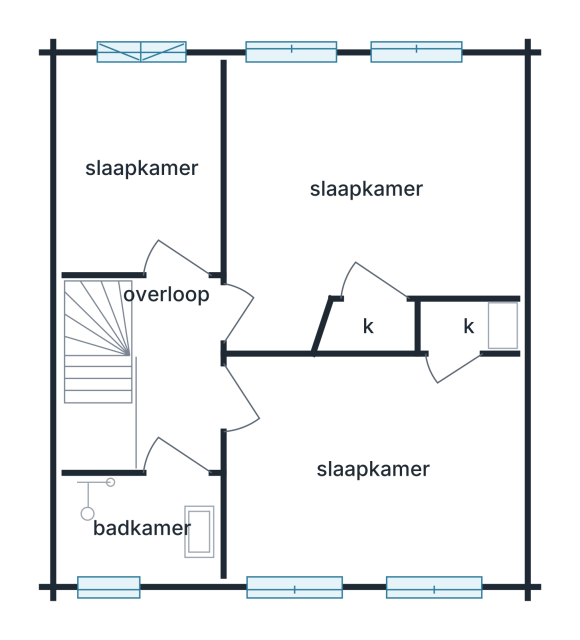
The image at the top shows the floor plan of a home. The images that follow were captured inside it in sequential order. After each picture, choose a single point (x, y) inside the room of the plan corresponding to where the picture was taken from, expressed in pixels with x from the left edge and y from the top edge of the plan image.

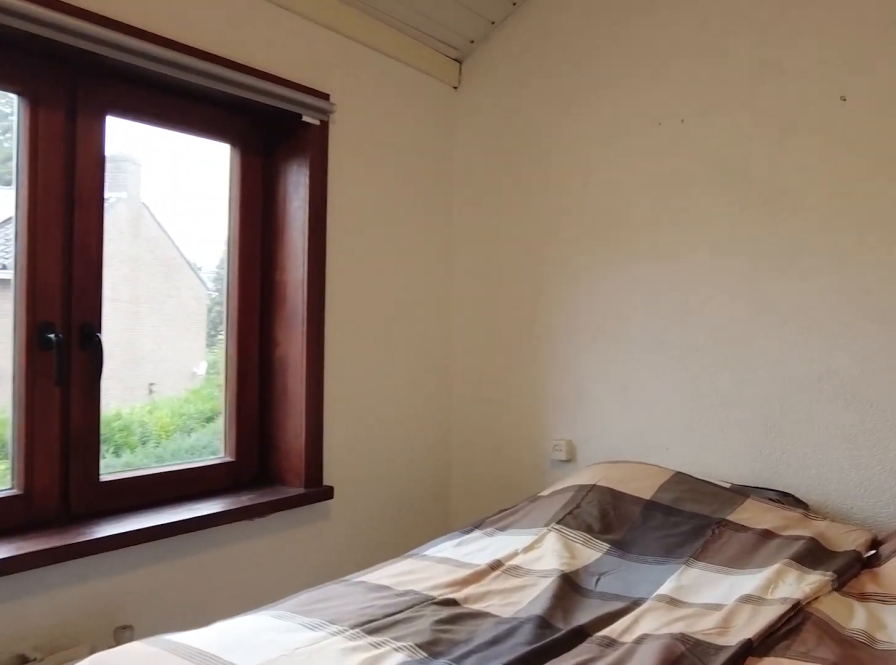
(365, 187)
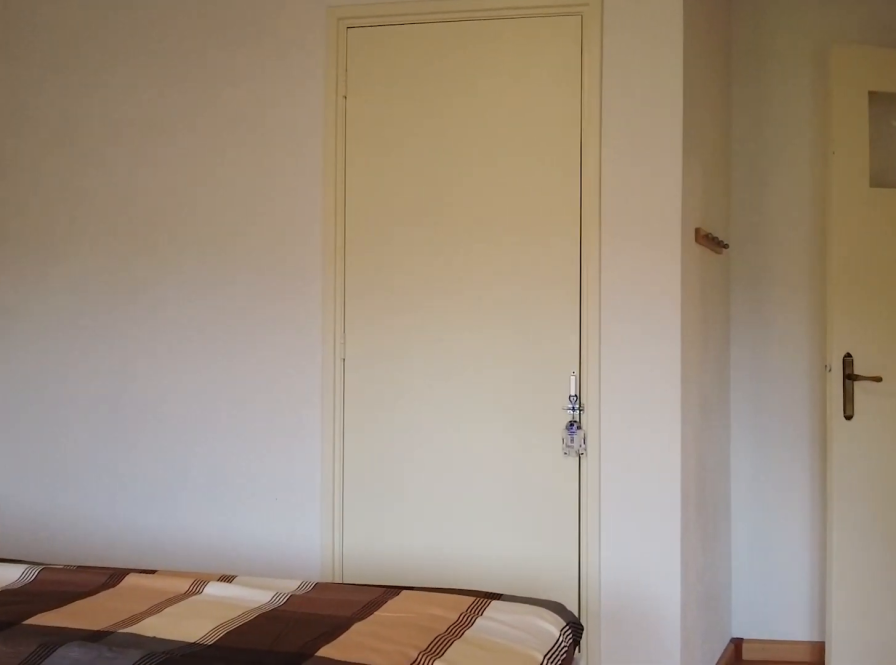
(365, 187)
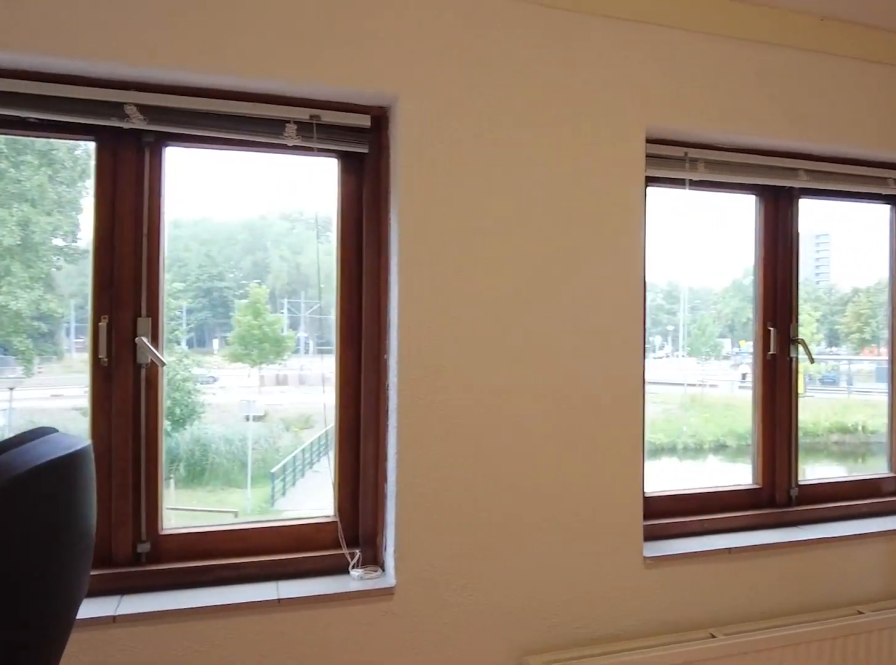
(372, 466)
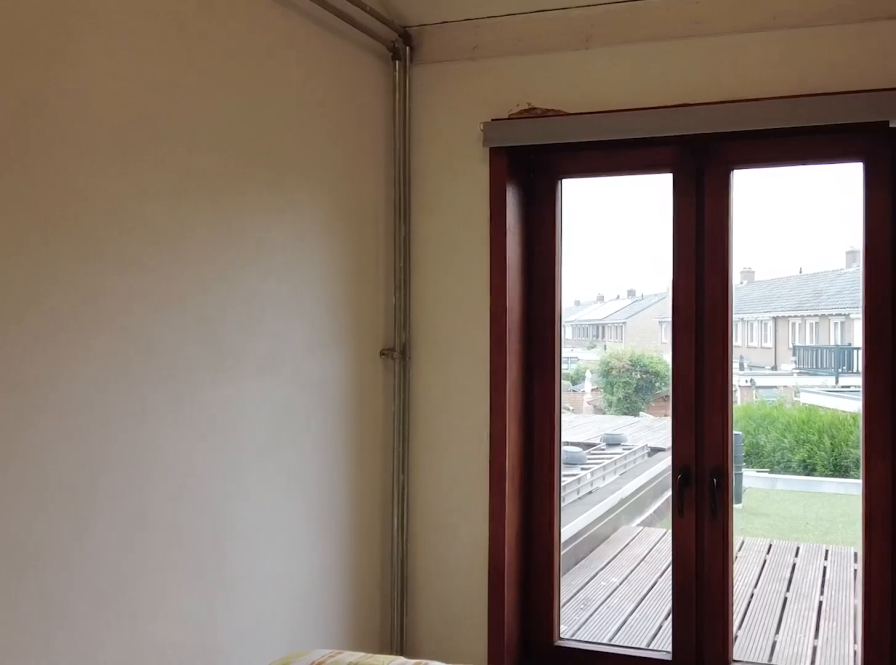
(141, 166)
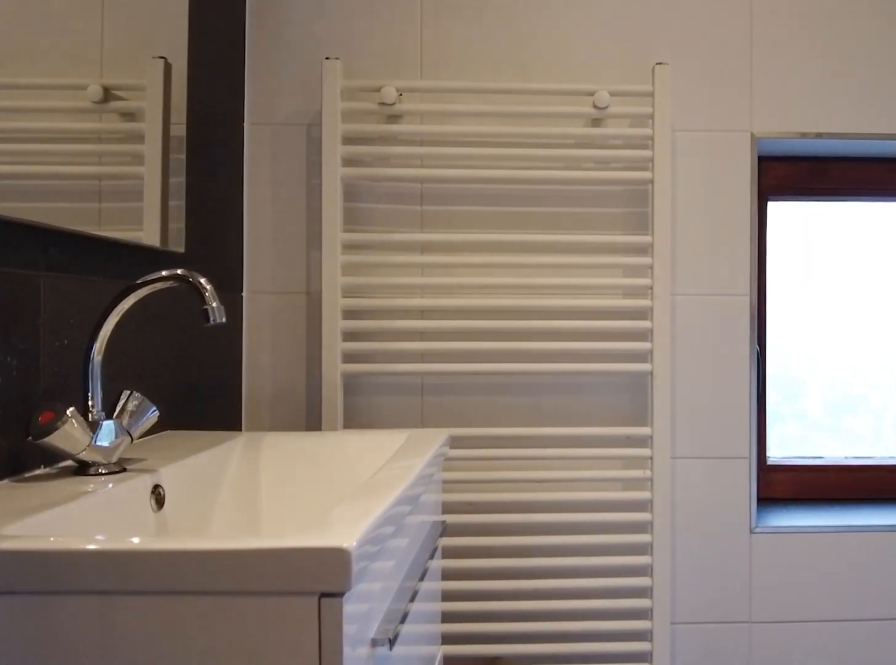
(143, 525)
